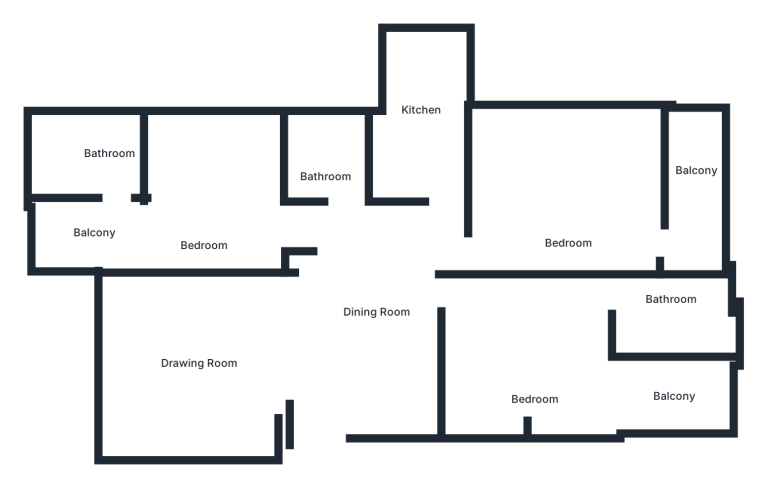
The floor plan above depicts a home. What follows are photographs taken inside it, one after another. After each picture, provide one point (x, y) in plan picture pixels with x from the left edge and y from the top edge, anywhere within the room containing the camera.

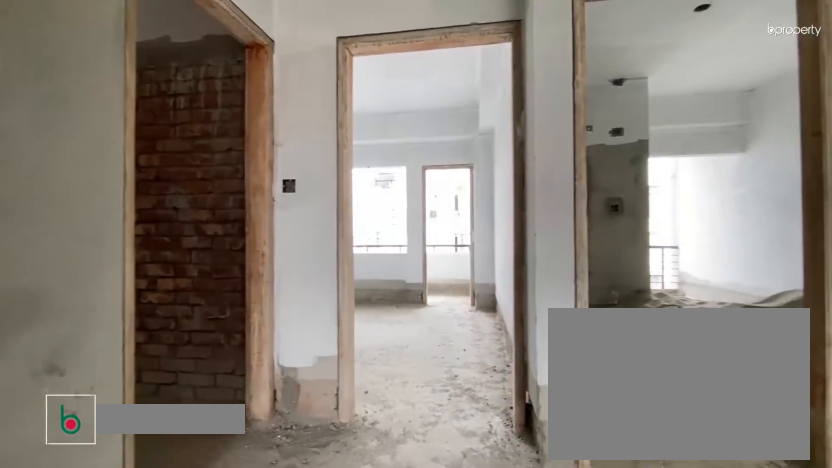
(379, 308)
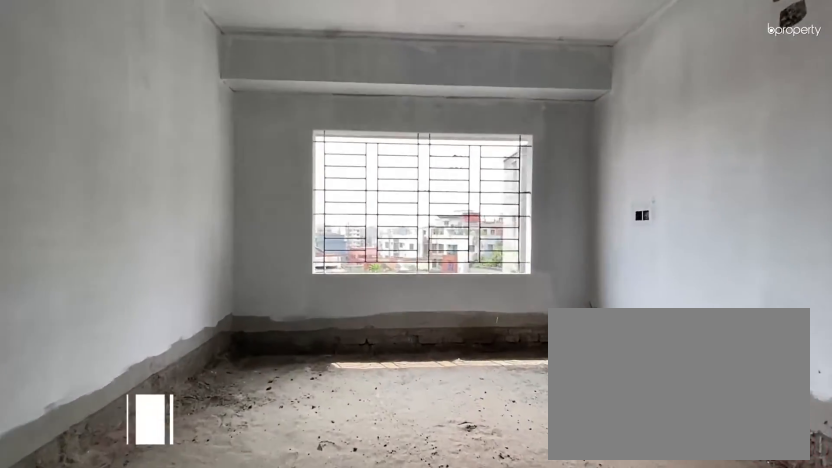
(200, 361)
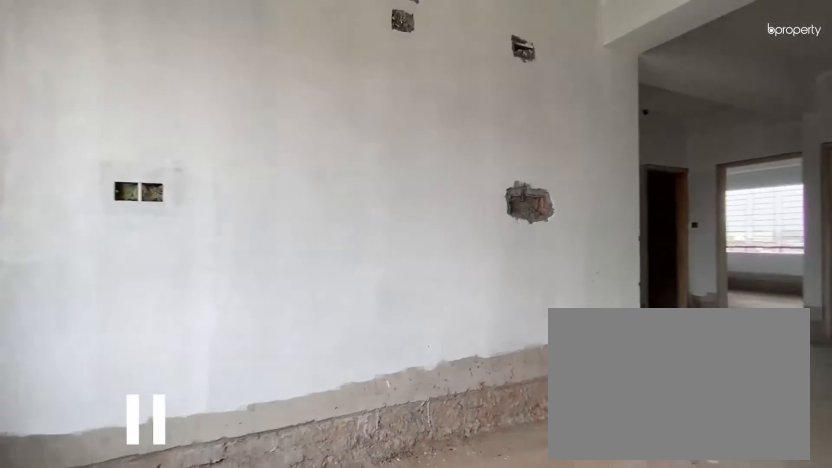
(200, 361)
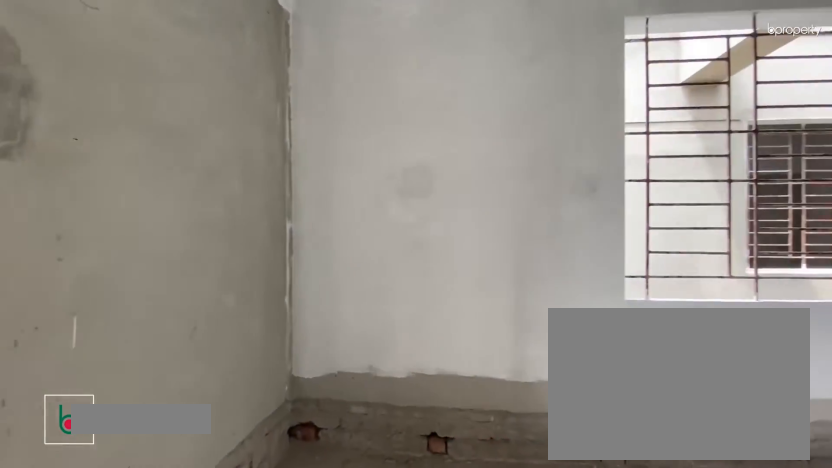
(205, 206)
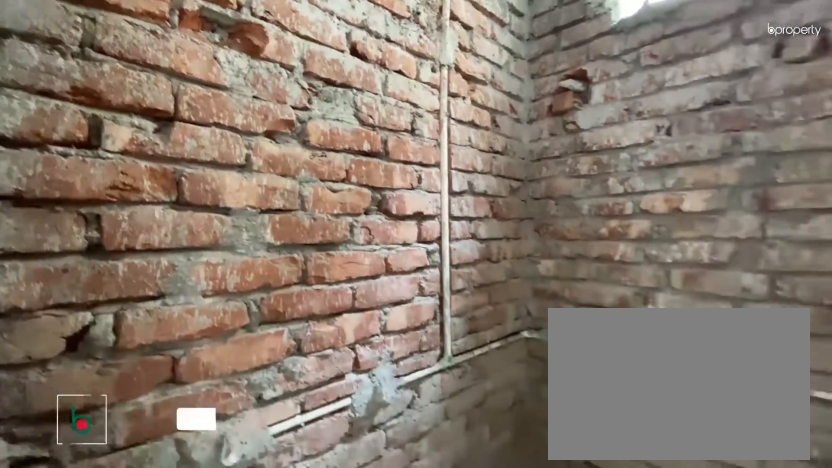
(325, 154)
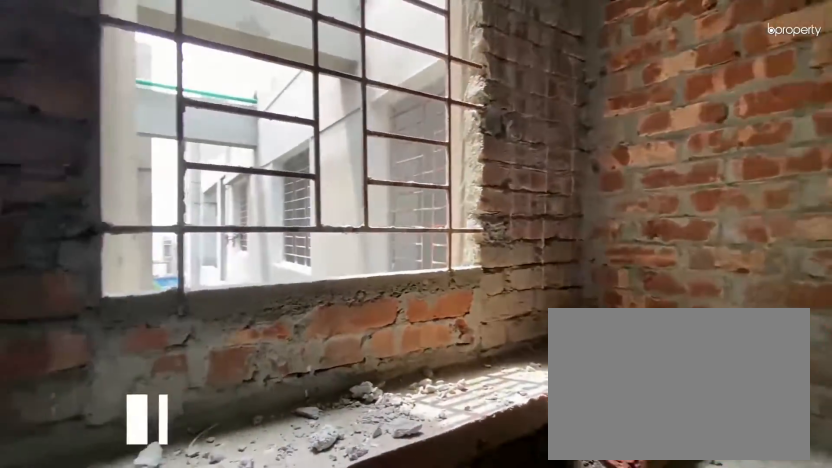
(425, 120)
